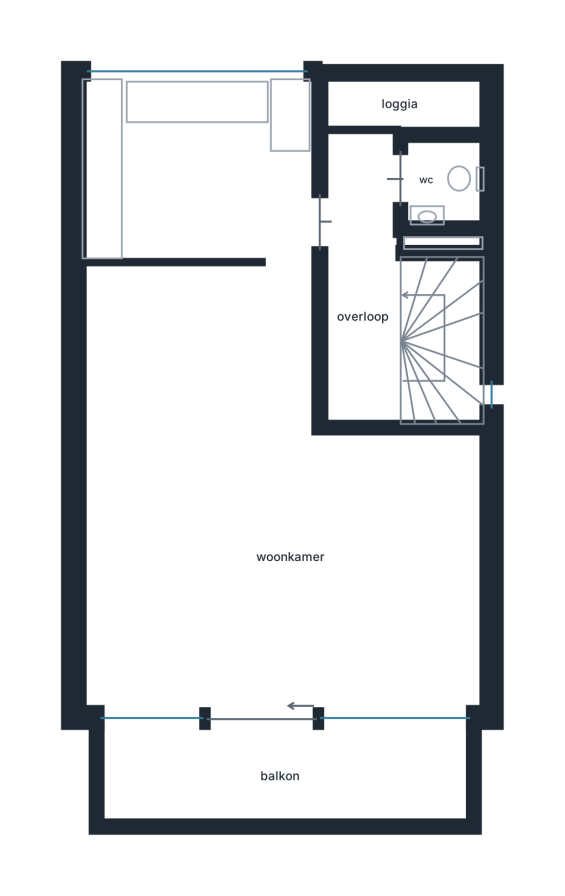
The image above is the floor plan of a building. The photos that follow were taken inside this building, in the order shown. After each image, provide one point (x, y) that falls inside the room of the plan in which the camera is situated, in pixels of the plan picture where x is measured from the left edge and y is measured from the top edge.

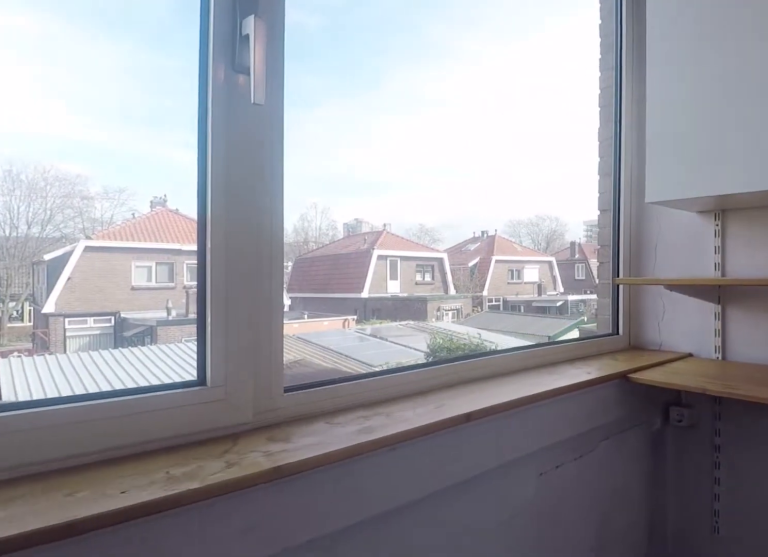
(403, 106)
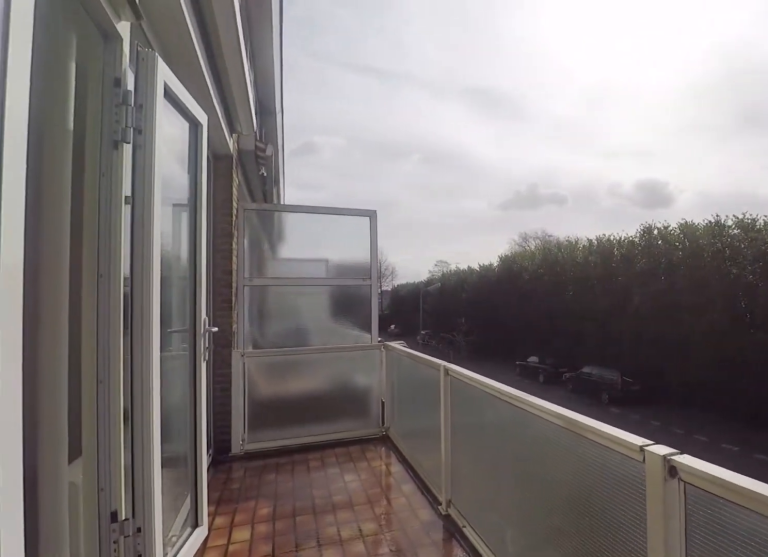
(284, 774)
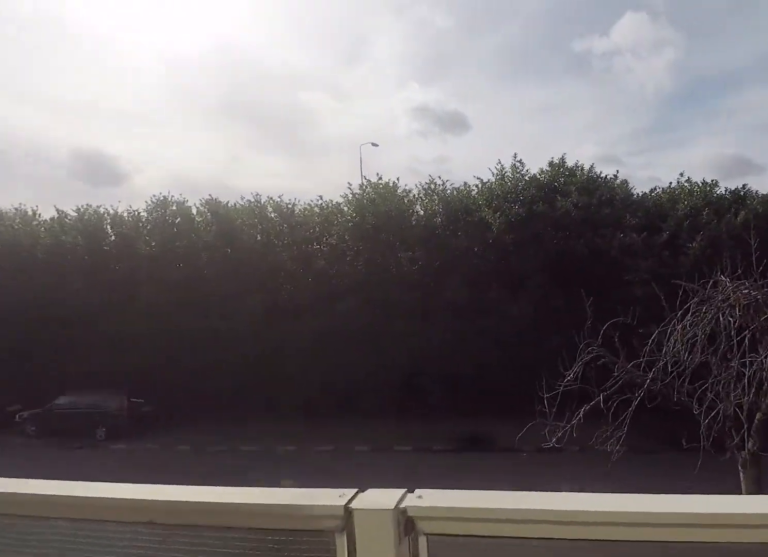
(284, 774)
